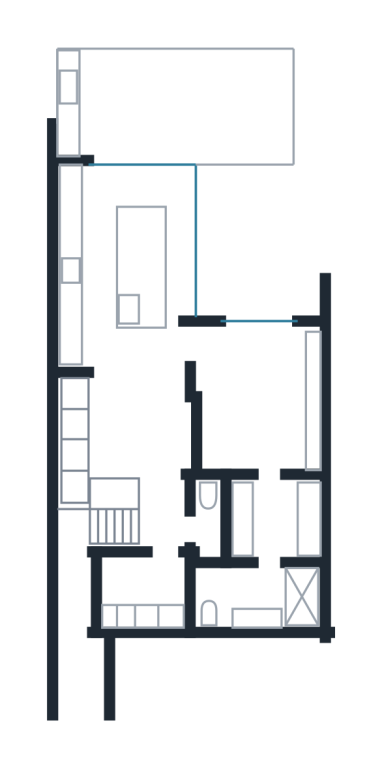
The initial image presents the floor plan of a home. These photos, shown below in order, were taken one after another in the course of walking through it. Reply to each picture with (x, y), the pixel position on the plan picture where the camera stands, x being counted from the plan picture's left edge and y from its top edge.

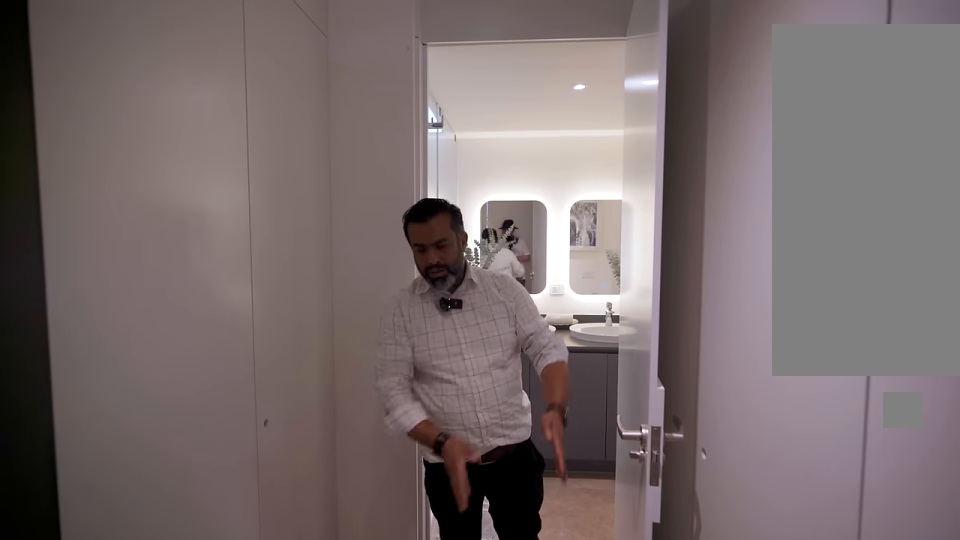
(267, 492)
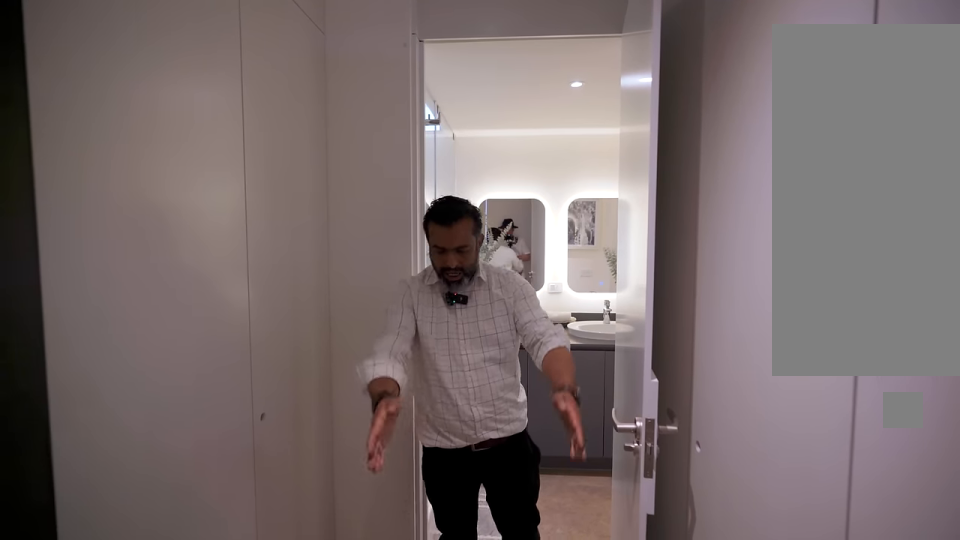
(266, 494)
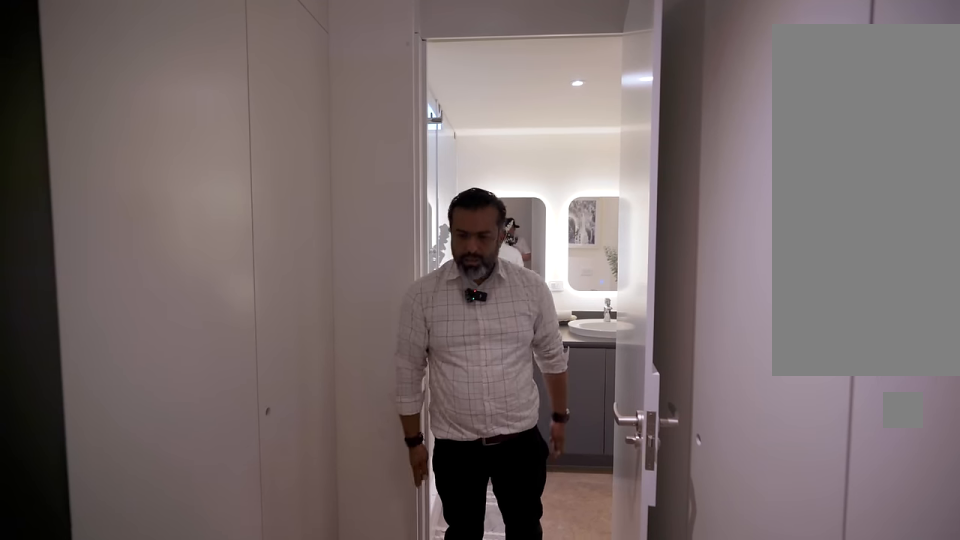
(269, 500)
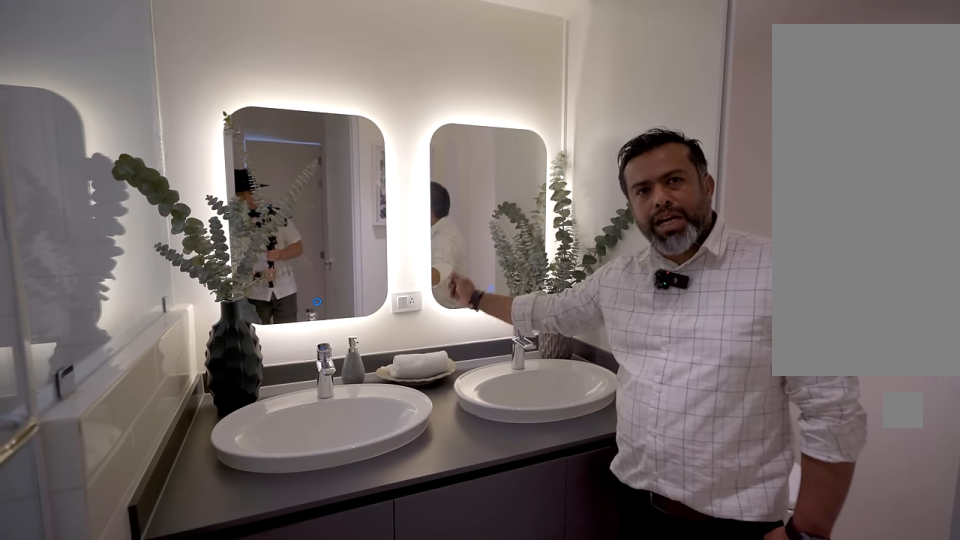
(263, 580)
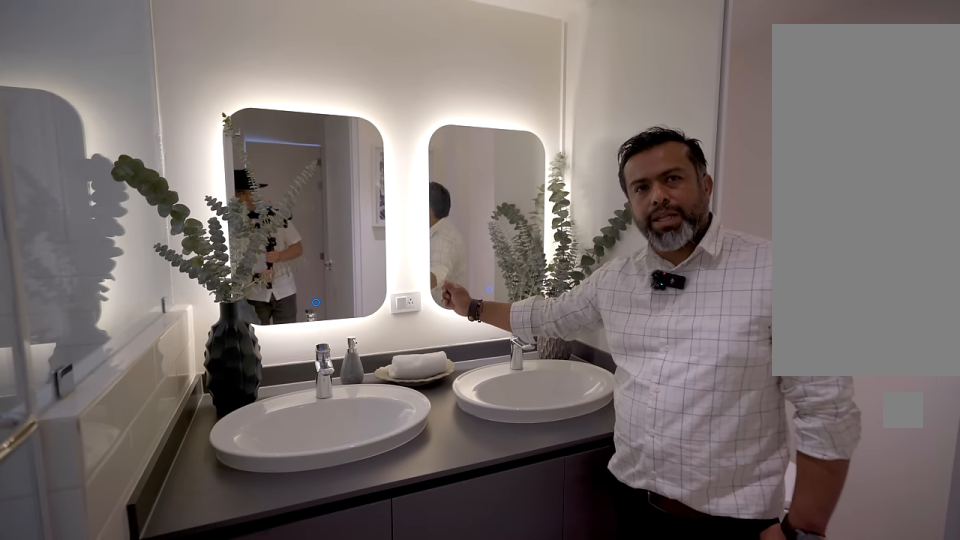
(263, 580)
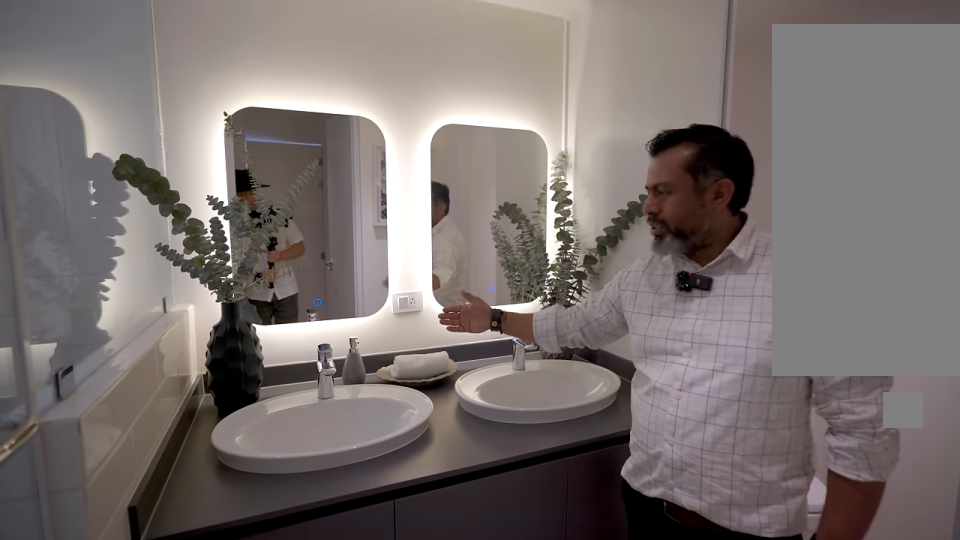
(263, 580)
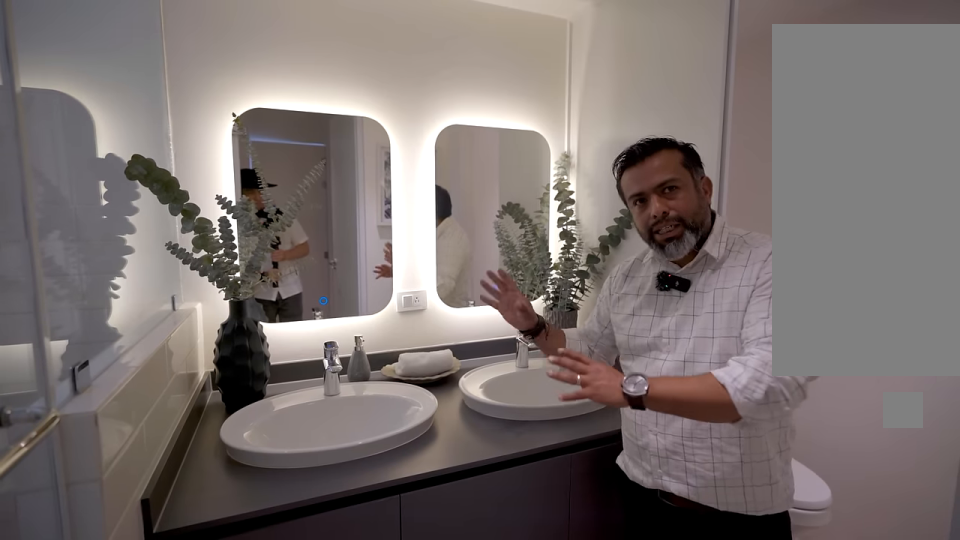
(264, 582)
